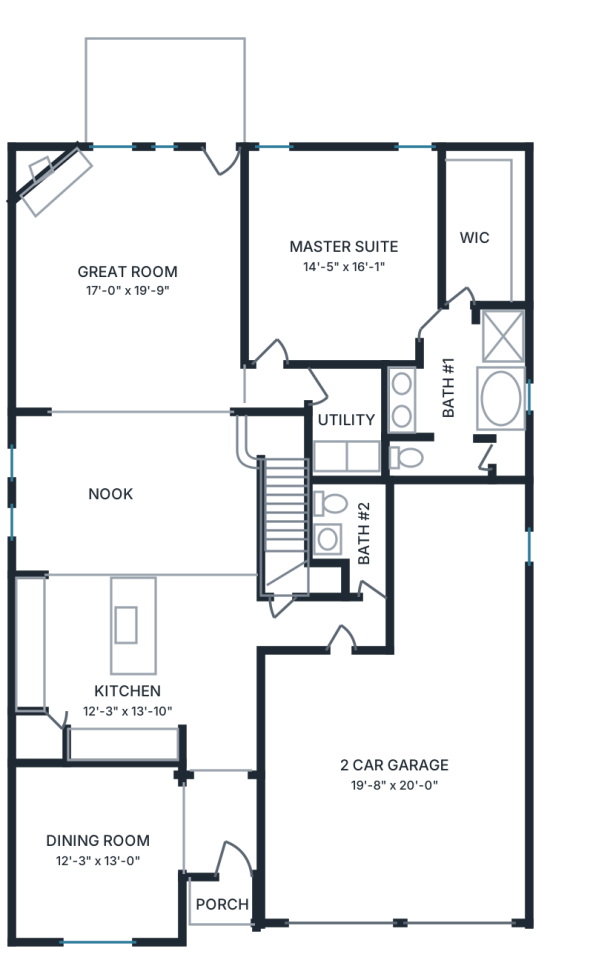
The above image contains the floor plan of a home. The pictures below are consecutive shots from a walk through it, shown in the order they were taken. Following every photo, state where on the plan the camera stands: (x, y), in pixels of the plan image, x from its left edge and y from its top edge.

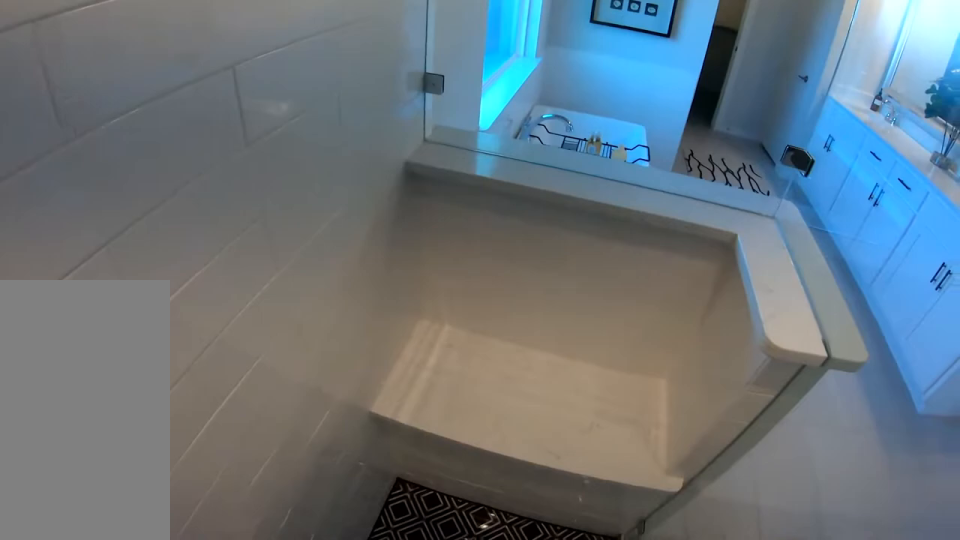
(421, 363)
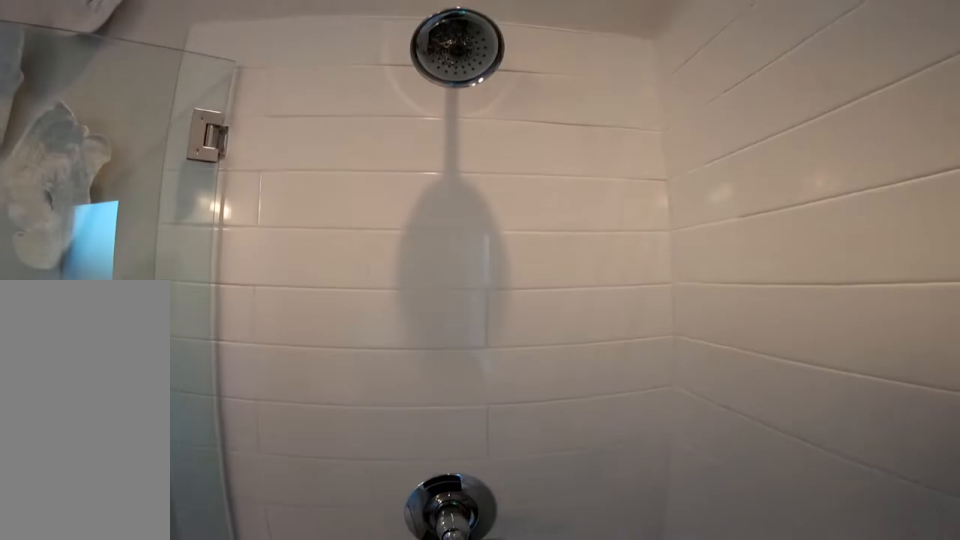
(421, 386)
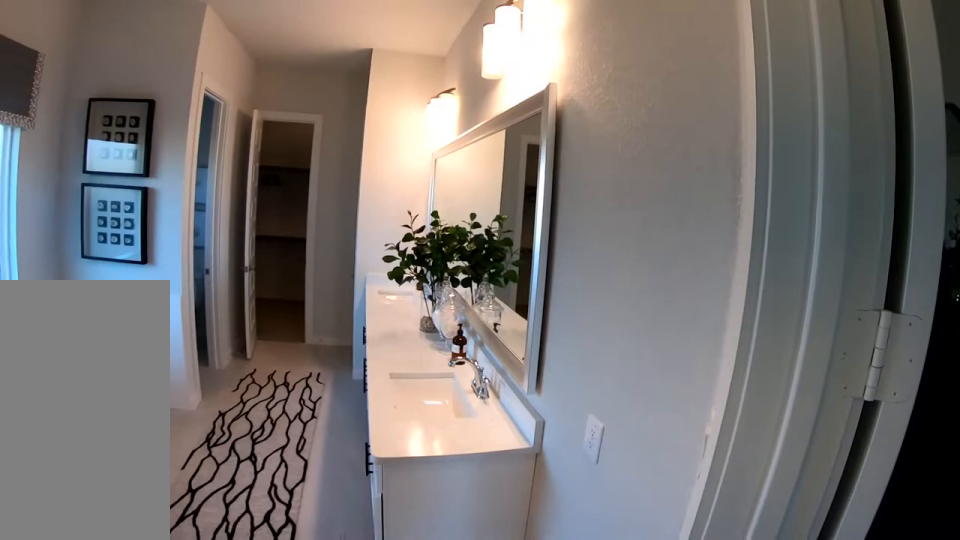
(455, 391)
